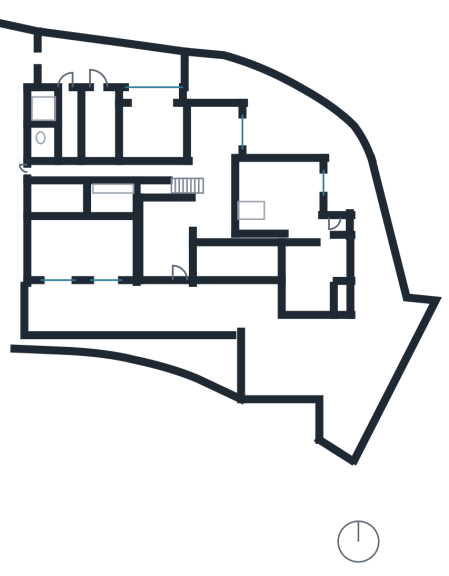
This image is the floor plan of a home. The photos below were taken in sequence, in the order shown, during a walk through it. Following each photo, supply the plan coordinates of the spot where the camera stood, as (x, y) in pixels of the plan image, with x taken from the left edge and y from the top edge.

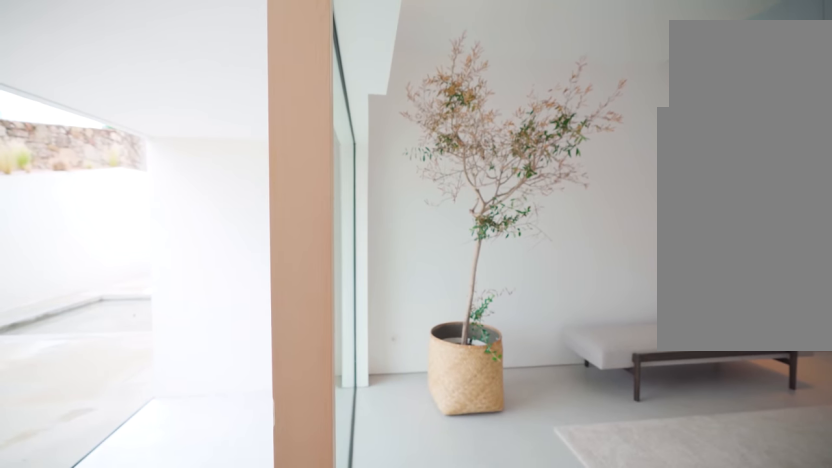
(179, 268)
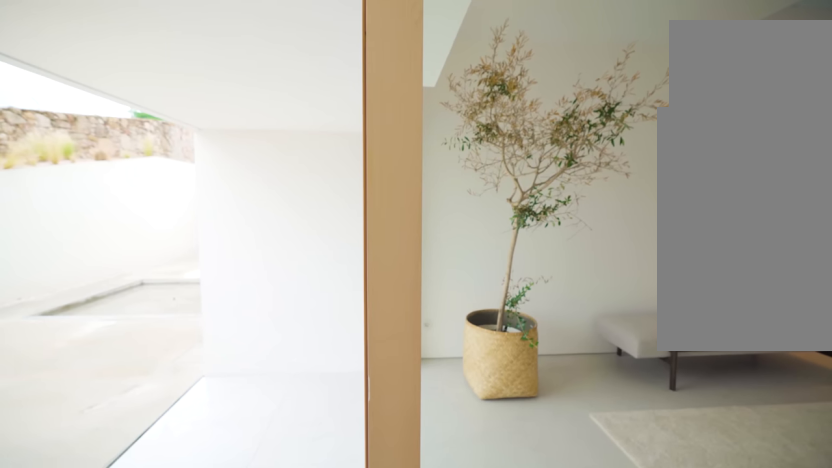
(180, 267)
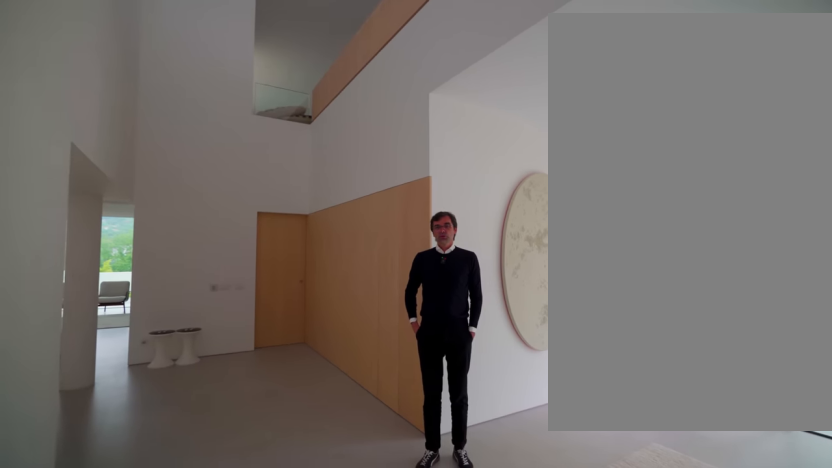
(156, 212)
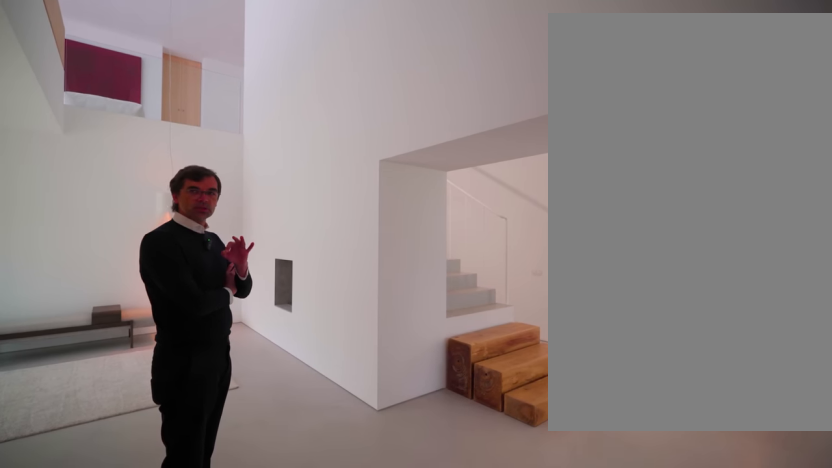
(222, 212)
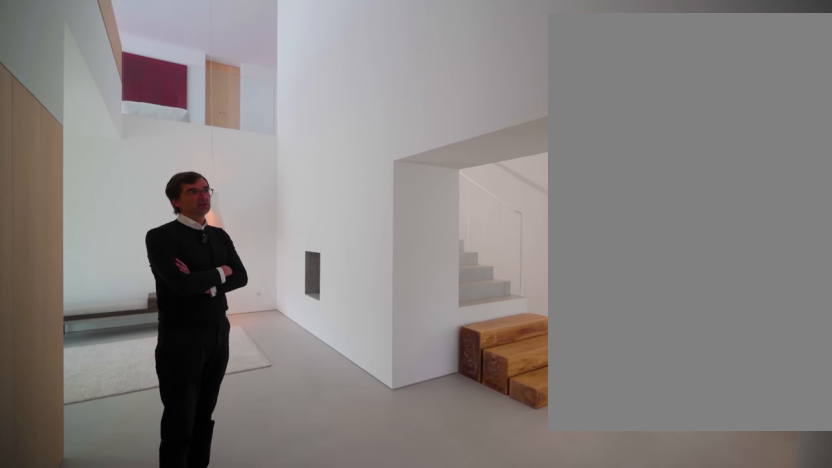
(224, 213)
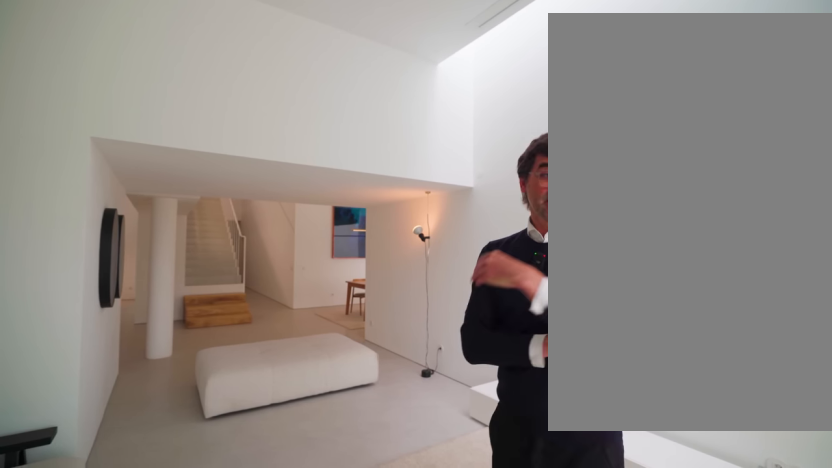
(308, 208)
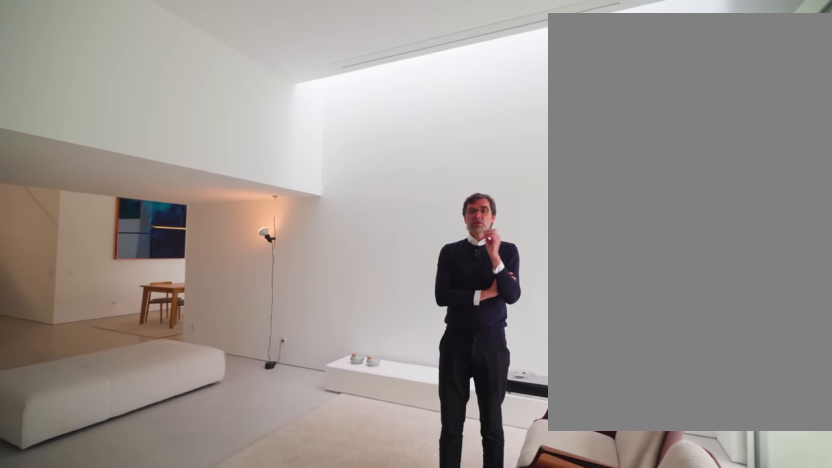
(309, 208)
